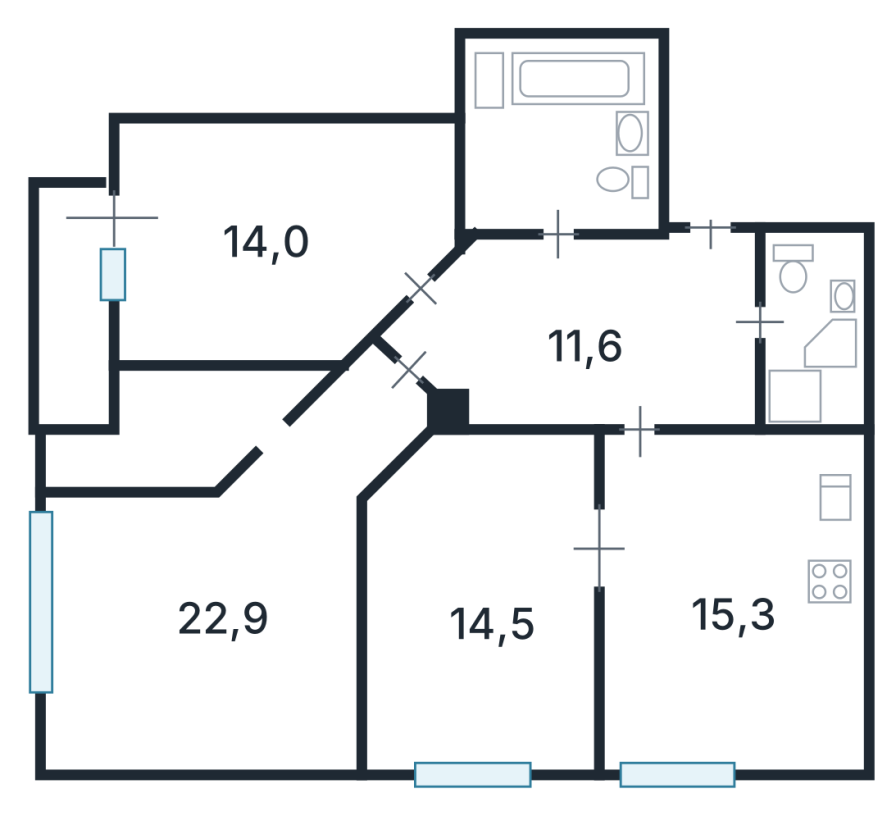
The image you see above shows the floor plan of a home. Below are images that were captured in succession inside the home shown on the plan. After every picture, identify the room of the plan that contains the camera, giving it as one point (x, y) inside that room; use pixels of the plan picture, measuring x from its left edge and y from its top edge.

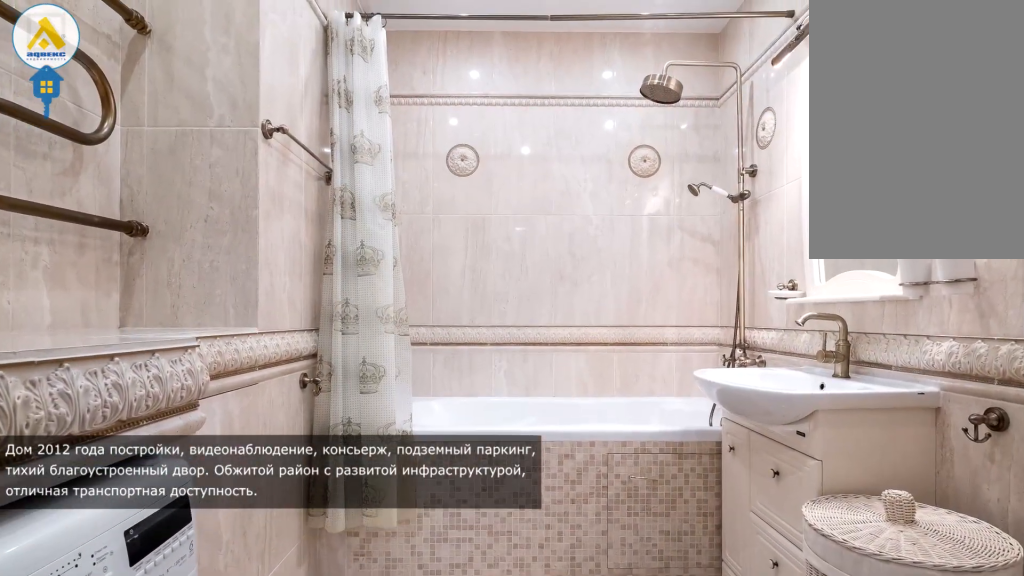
(563, 159)
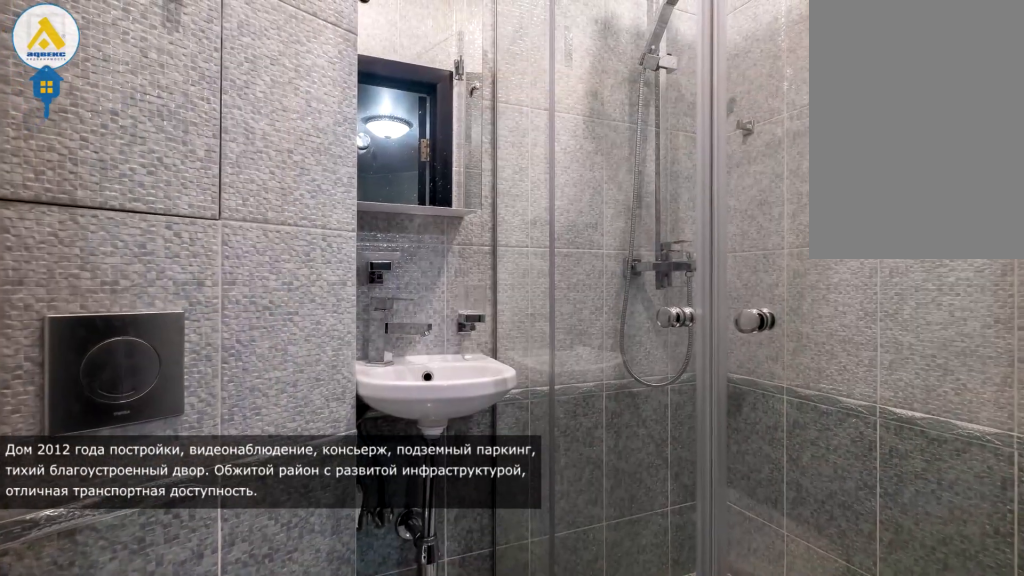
(796, 330)
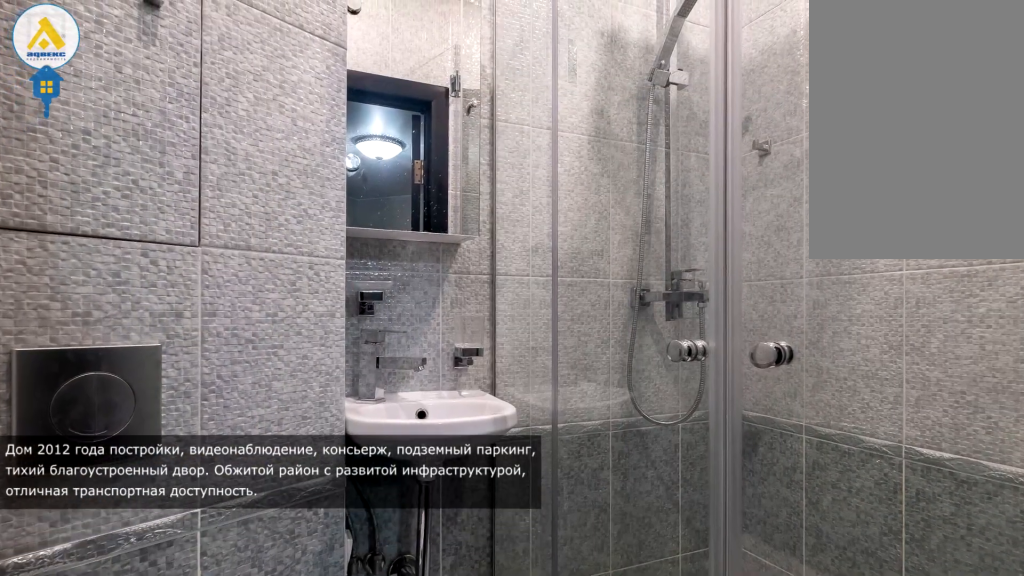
(796, 330)
